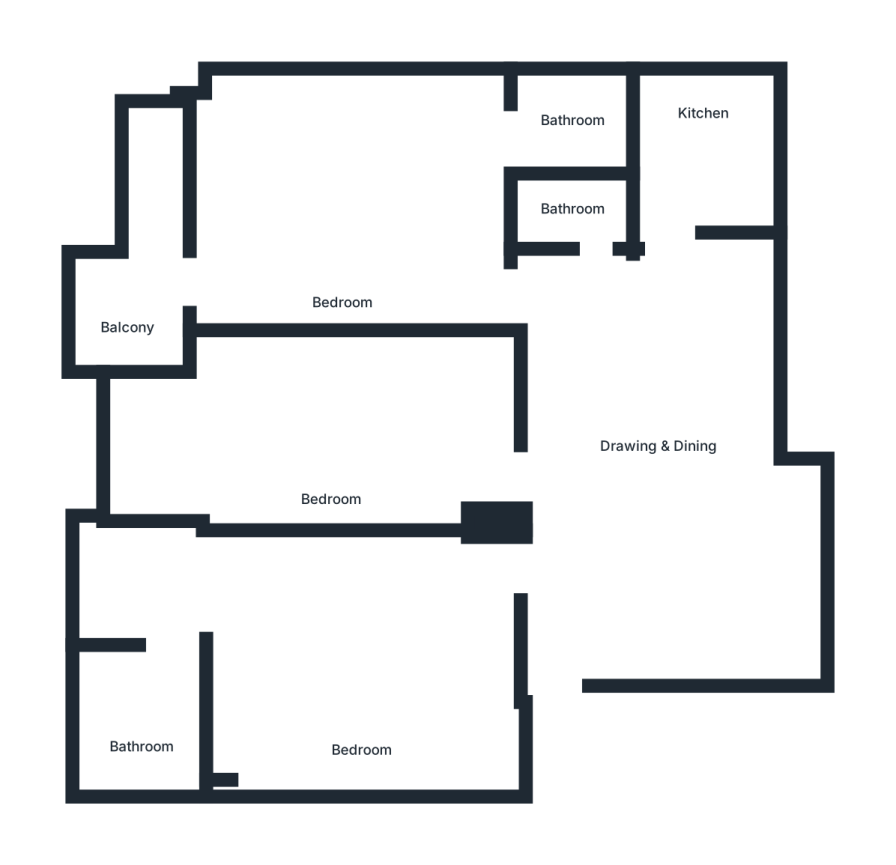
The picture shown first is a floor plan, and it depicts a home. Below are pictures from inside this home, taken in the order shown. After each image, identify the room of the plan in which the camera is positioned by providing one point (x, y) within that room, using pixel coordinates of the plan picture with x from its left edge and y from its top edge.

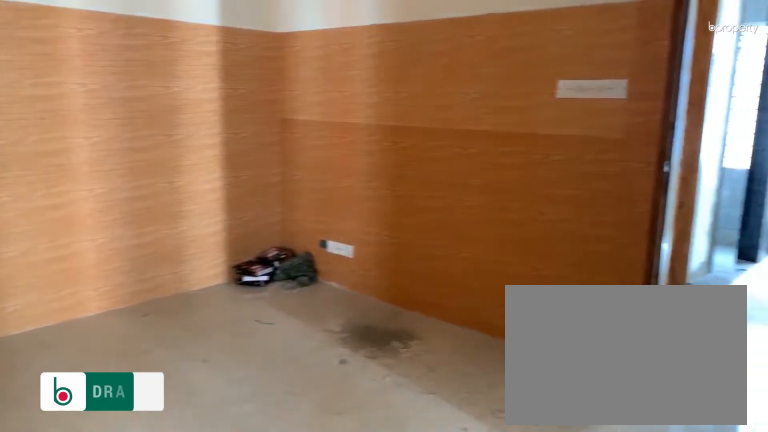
(669, 438)
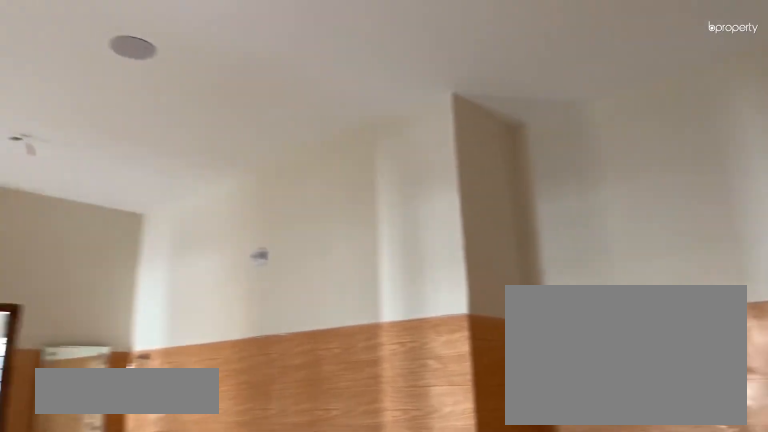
(669, 438)
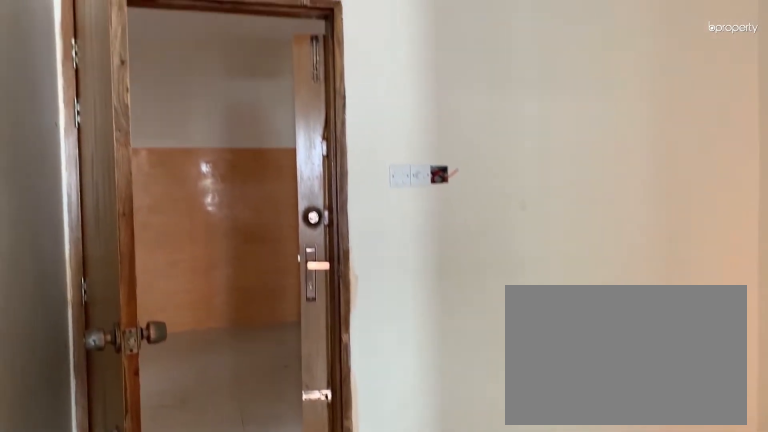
(362, 662)
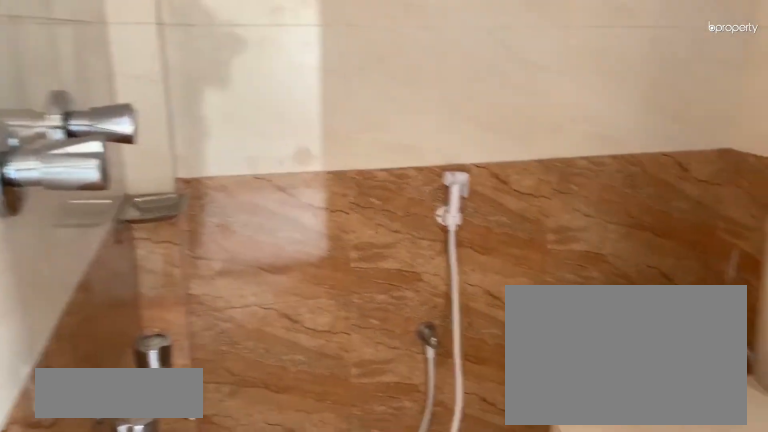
(138, 752)
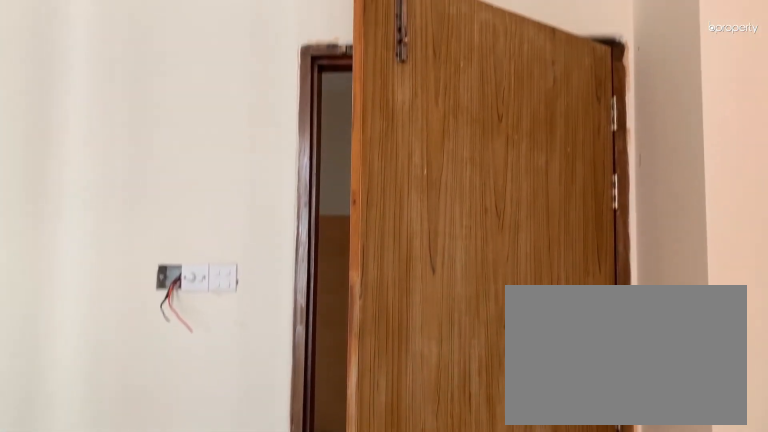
(345, 427)
